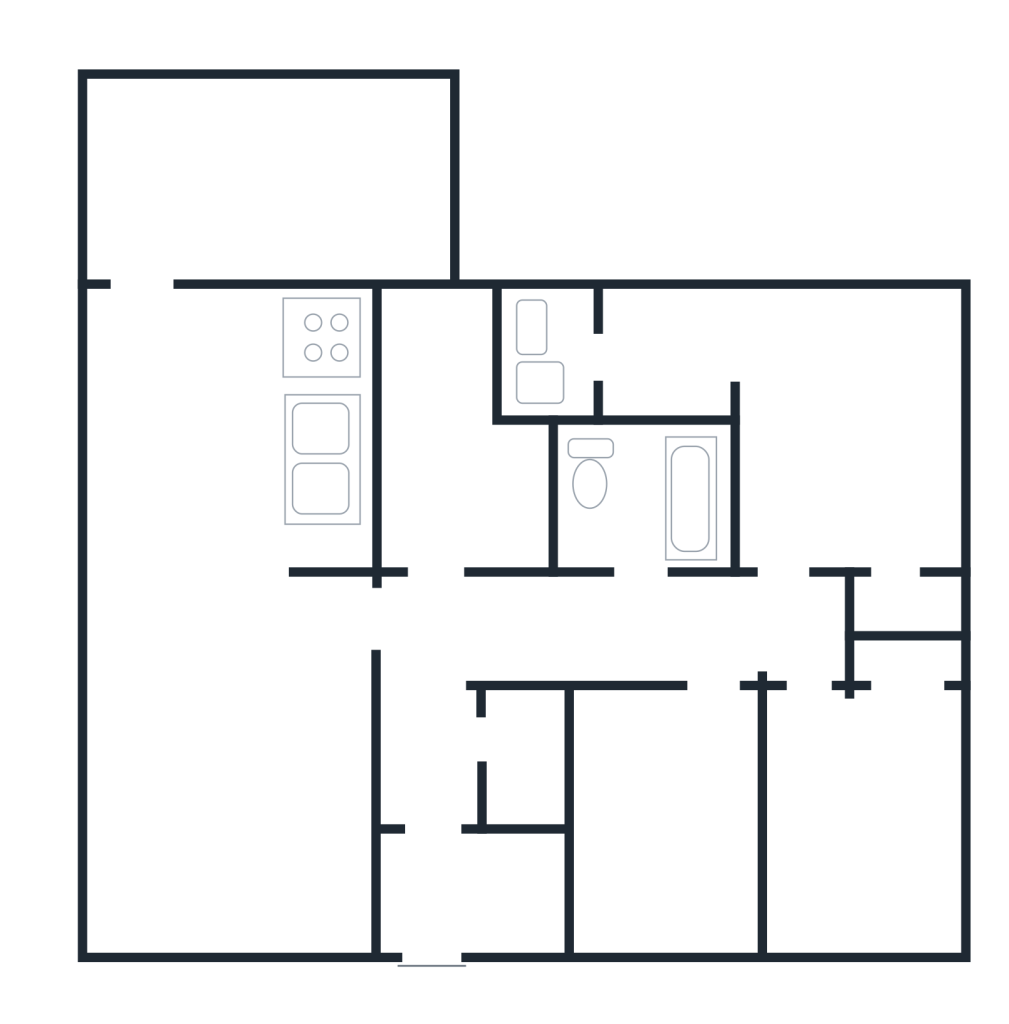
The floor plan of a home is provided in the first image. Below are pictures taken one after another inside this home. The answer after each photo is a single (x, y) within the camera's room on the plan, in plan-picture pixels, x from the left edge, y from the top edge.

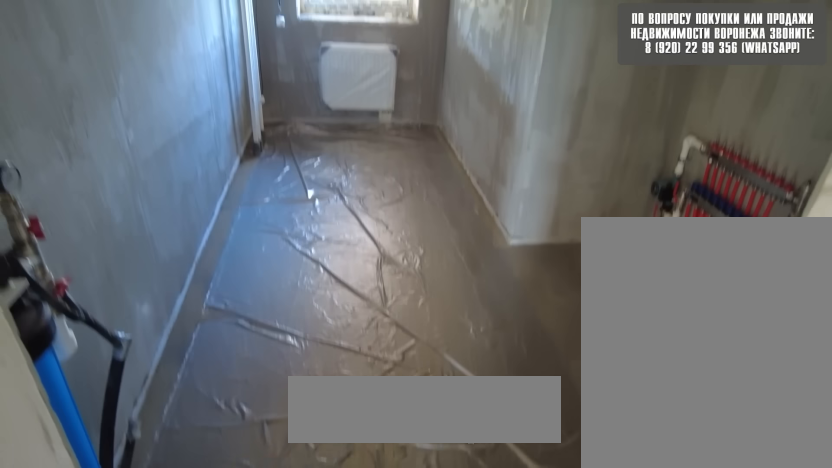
(472, 512)
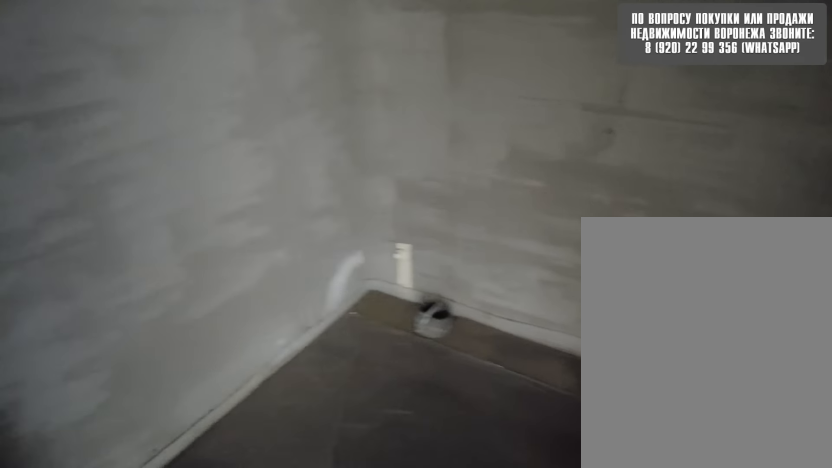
(670, 662)
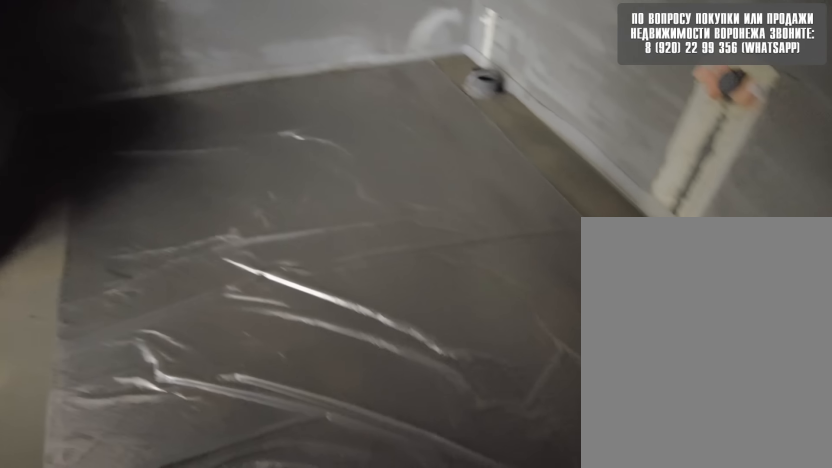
(670, 662)
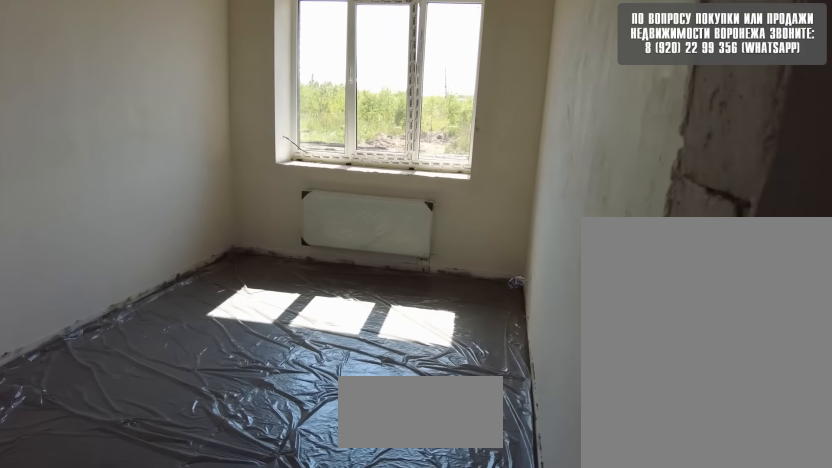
(830, 769)
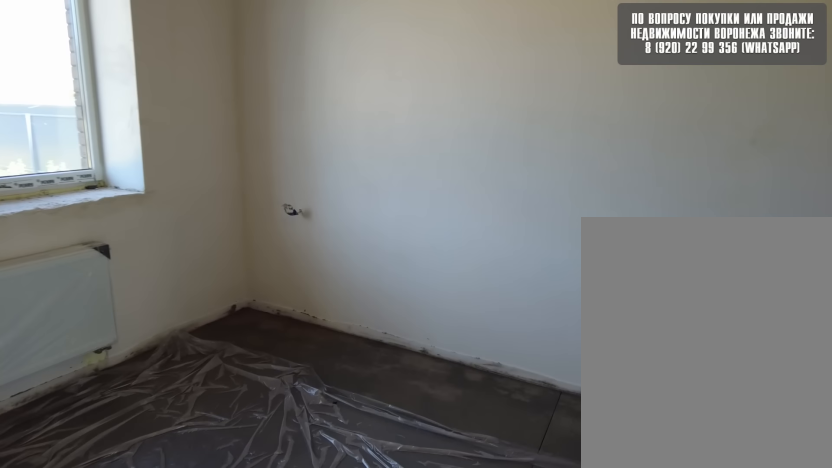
(832, 556)
